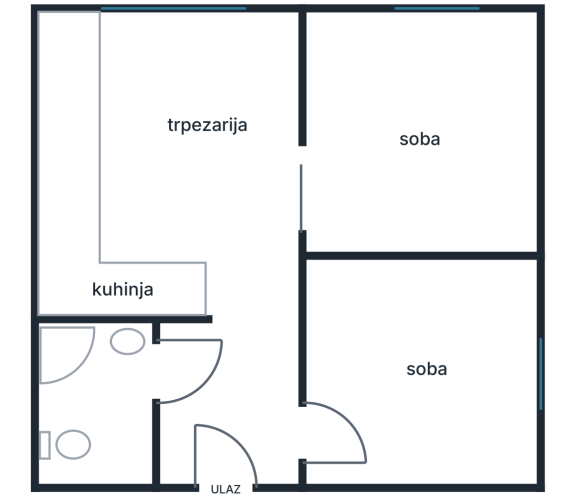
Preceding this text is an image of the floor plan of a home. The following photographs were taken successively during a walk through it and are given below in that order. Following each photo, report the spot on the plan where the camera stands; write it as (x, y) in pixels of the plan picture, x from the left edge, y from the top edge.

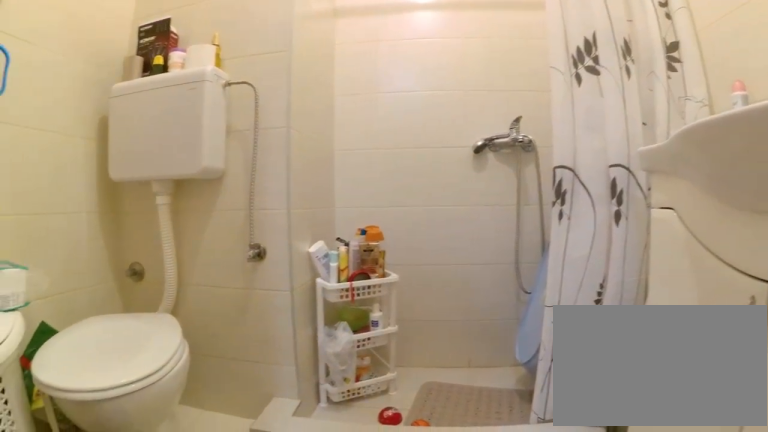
(165, 368)
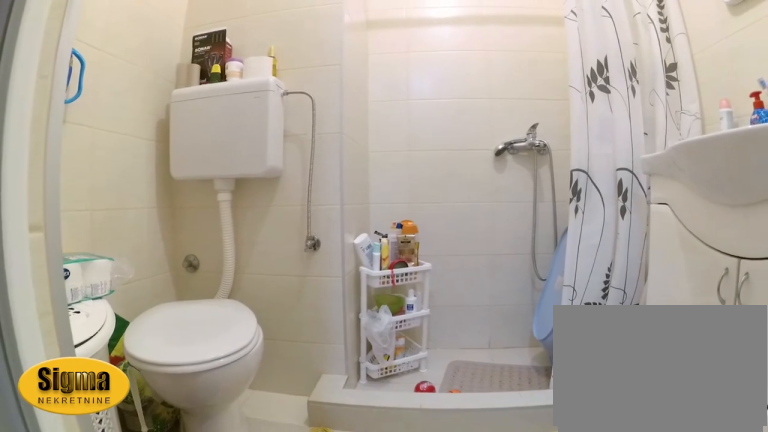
(184, 368)
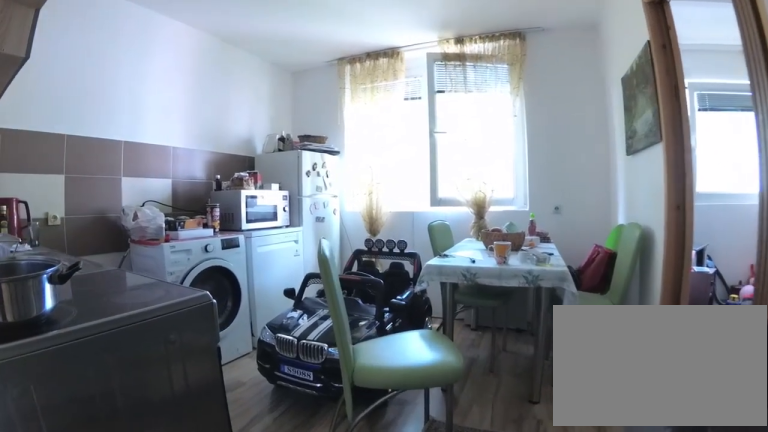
(260, 339)
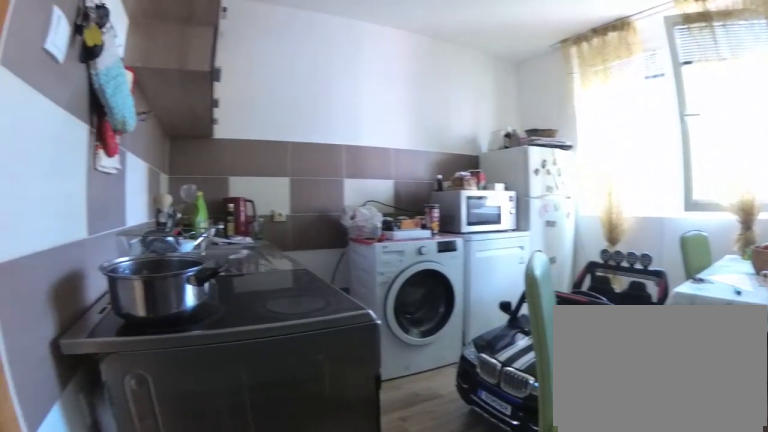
(277, 309)
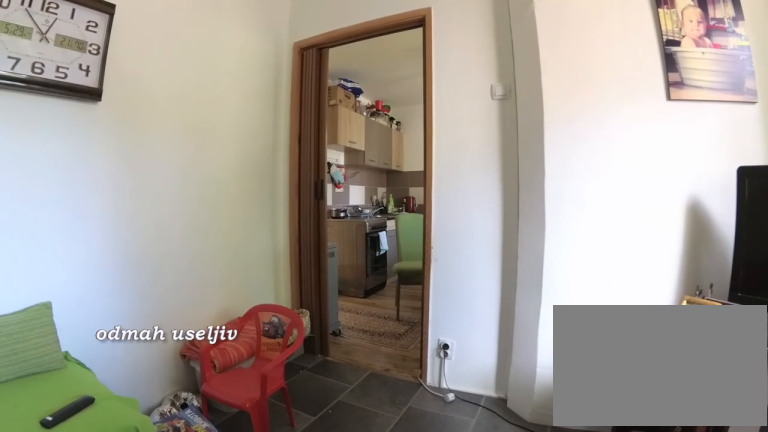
(446, 127)
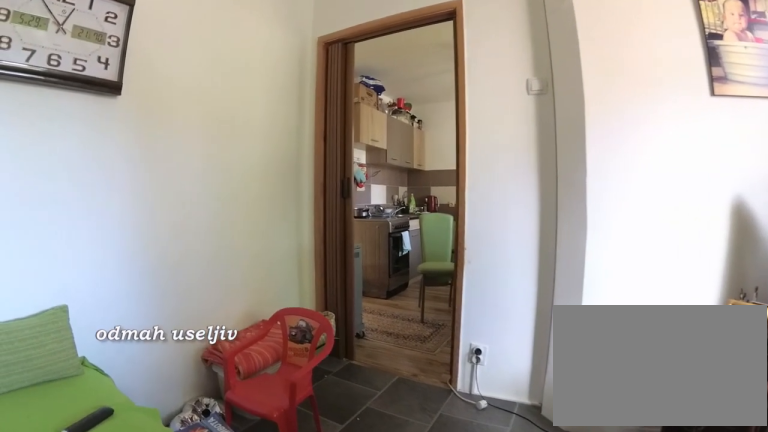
(436, 133)
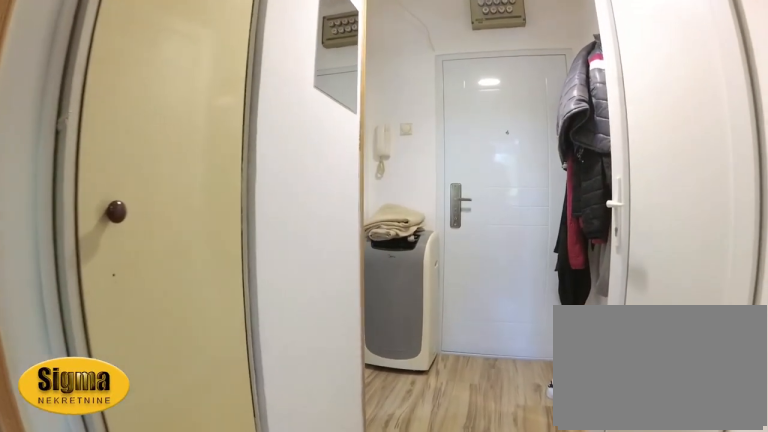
(251, 268)
